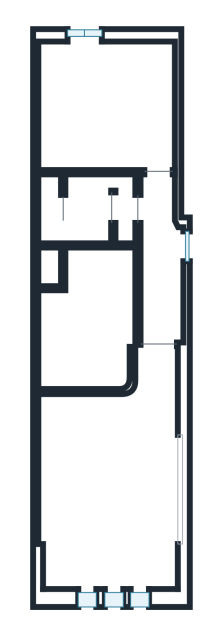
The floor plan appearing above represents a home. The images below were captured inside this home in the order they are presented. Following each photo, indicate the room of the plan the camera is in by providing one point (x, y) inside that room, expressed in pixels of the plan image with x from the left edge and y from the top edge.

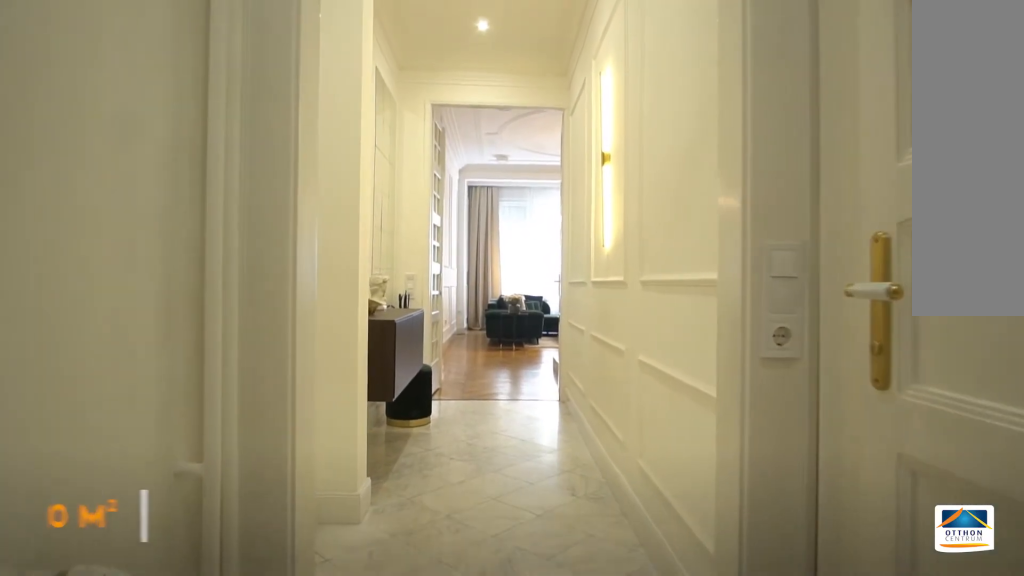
(162, 269)
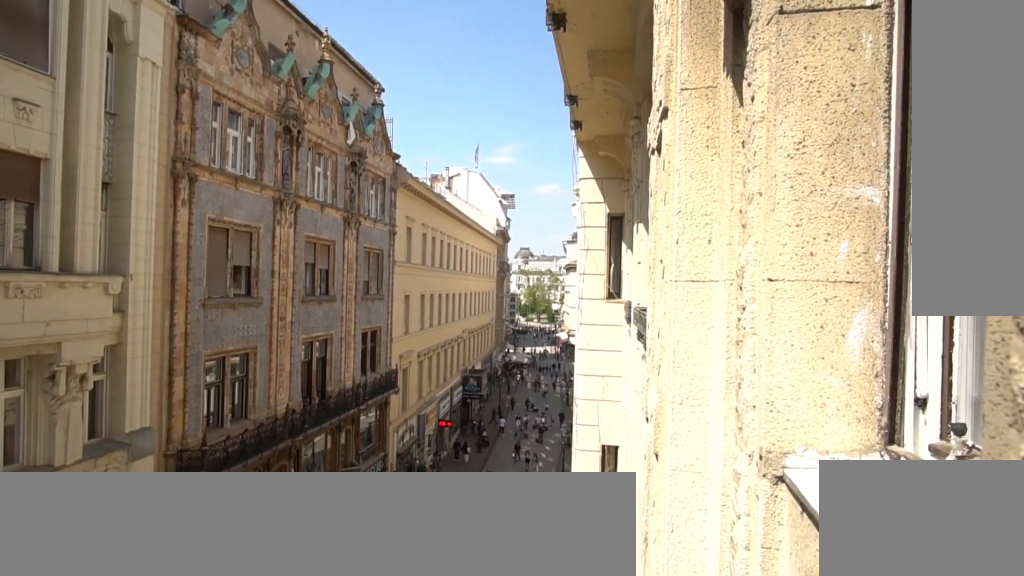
(106, 487)
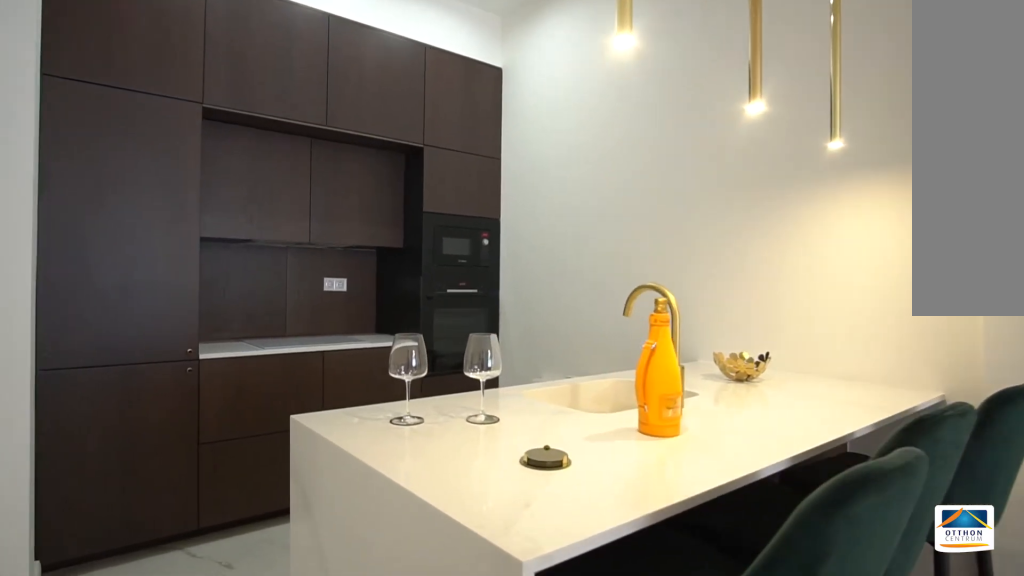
(92, 323)
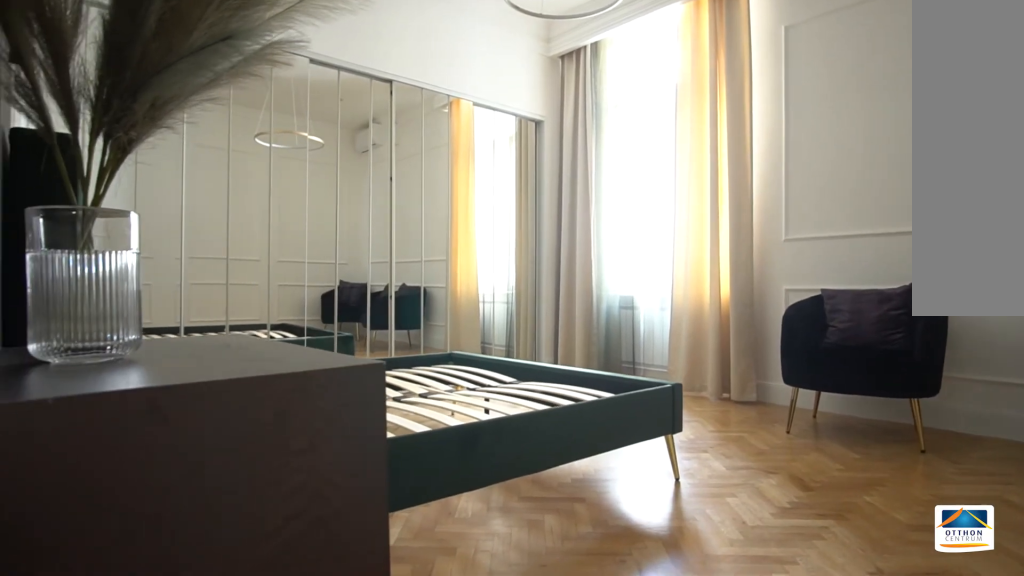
(112, 113)
